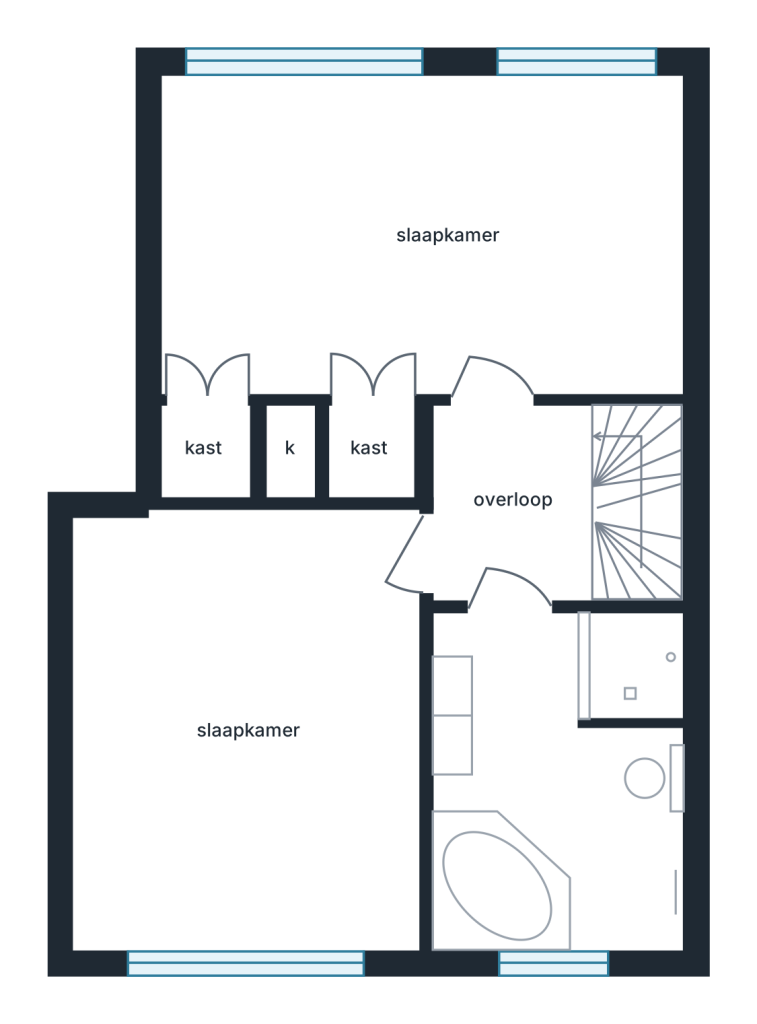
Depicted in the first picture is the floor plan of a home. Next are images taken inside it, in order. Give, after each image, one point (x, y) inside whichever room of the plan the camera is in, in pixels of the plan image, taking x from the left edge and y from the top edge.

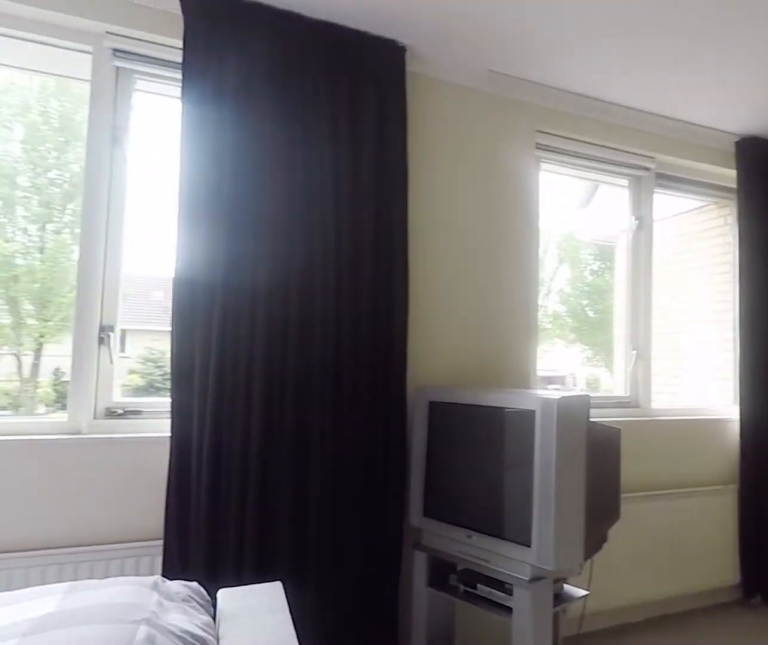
(424, 234)
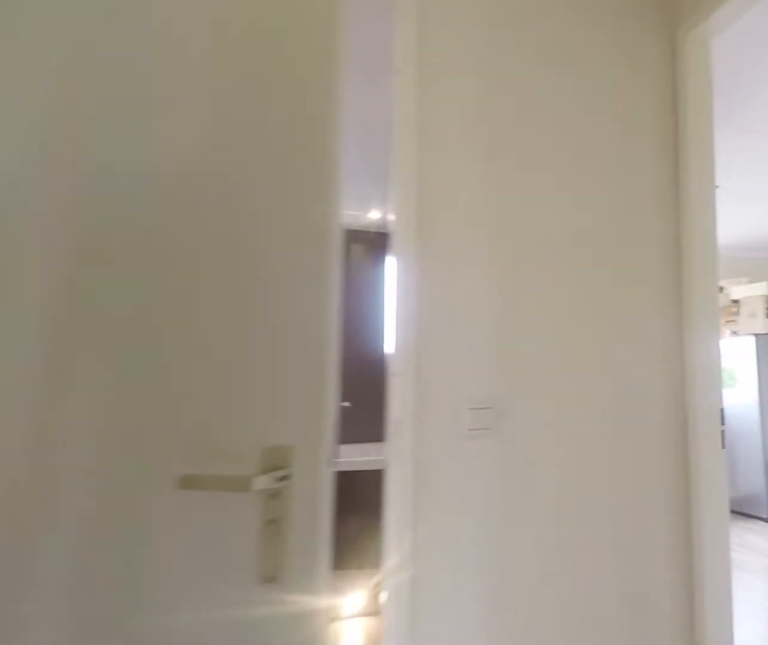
(513, 506)
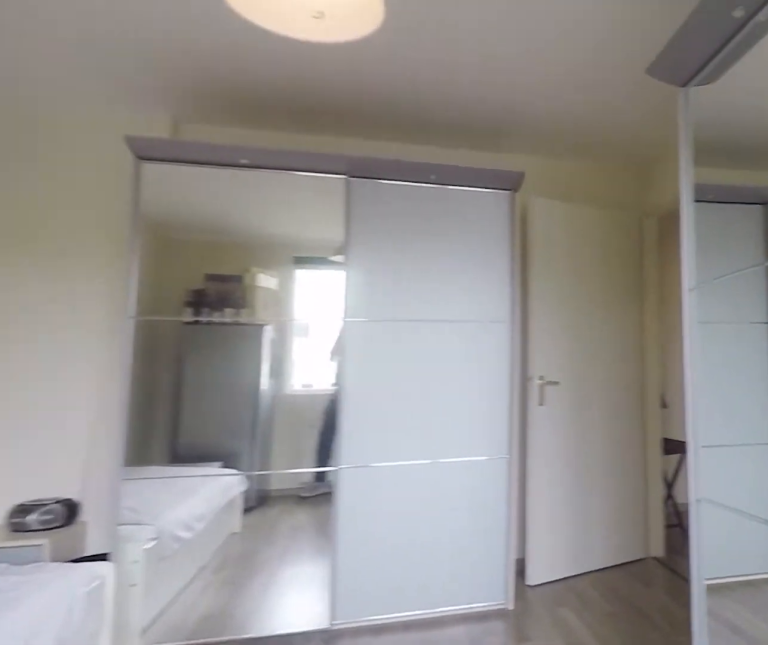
(247, 734)
